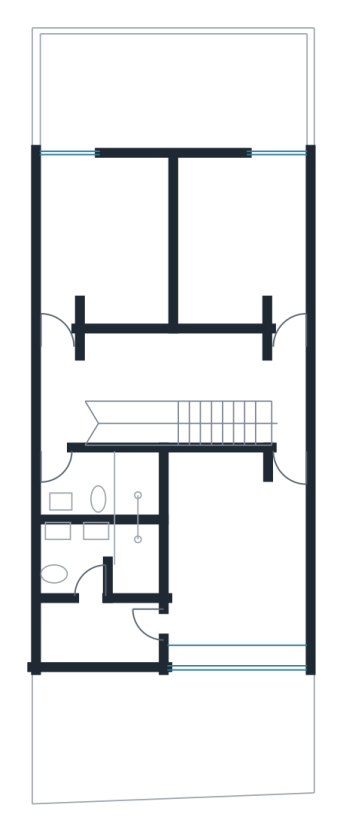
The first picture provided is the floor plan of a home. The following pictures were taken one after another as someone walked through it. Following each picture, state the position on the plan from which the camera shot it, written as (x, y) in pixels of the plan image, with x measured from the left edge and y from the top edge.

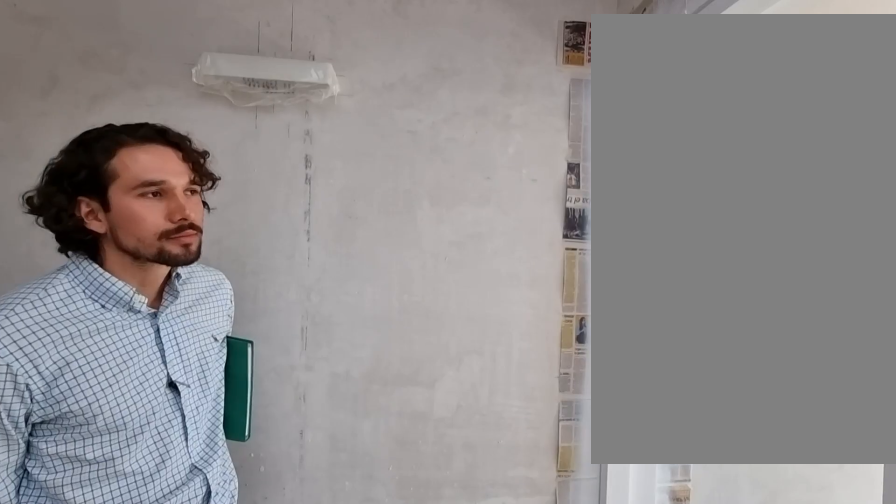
(61, 383)
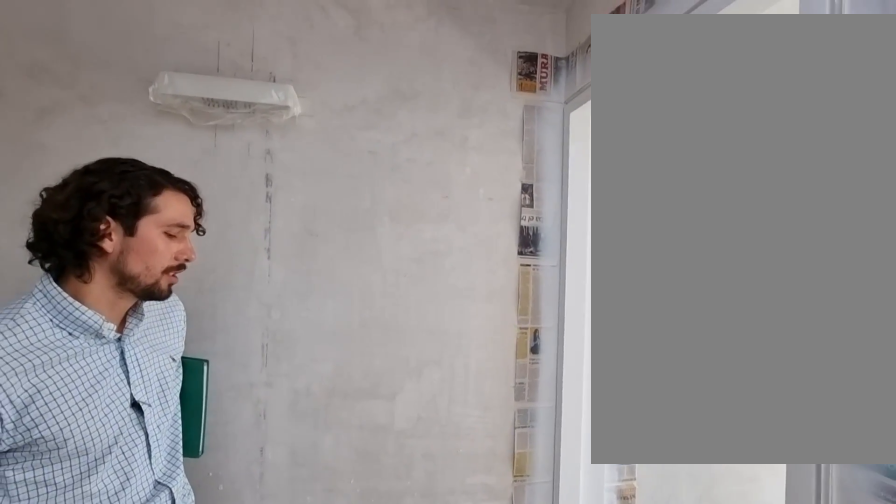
(85, 379)
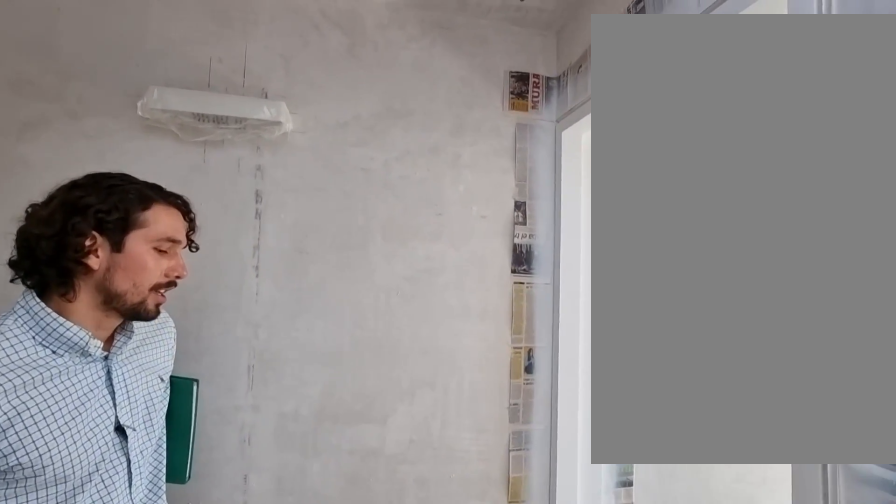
(85, 379)
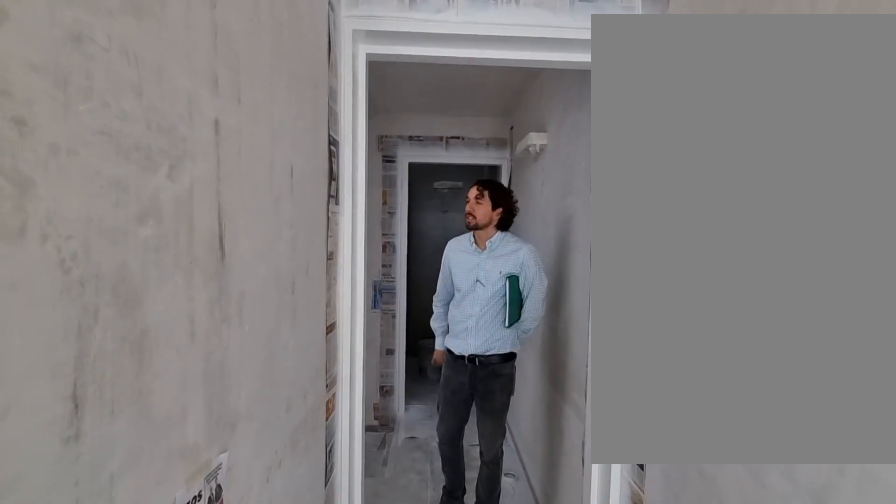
(59, 289)
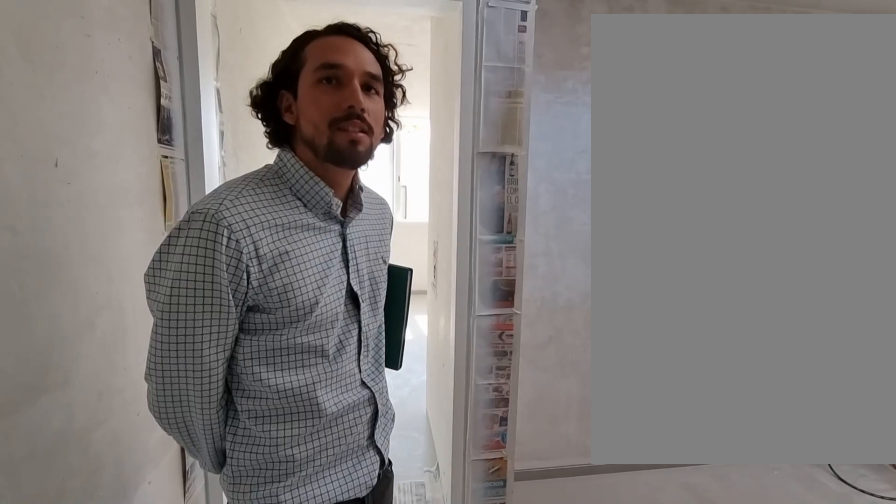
(64, 427)
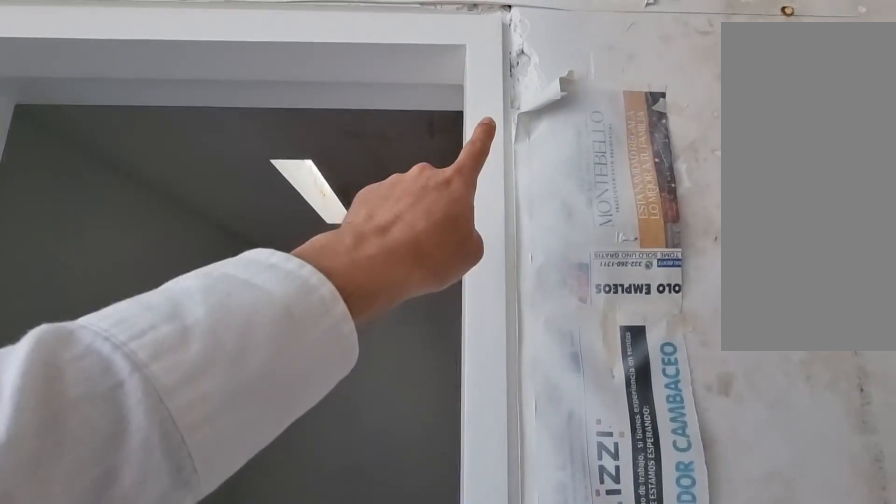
(184, 616)
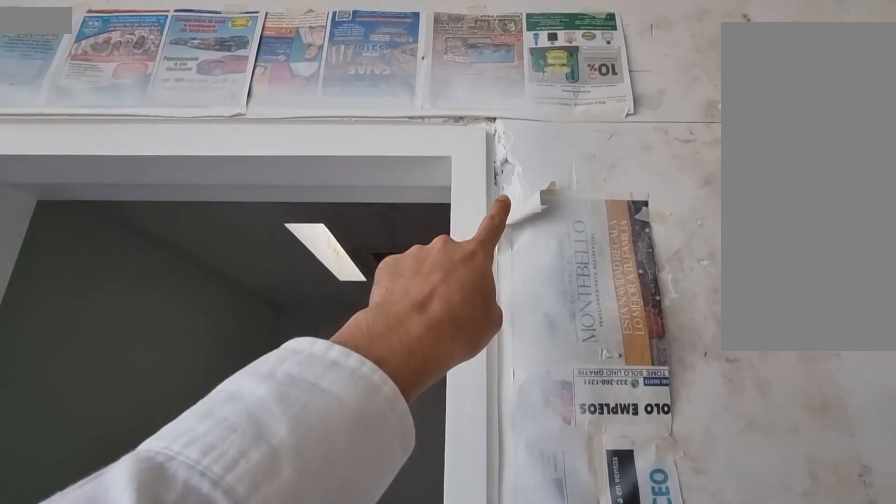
(183, 617)
